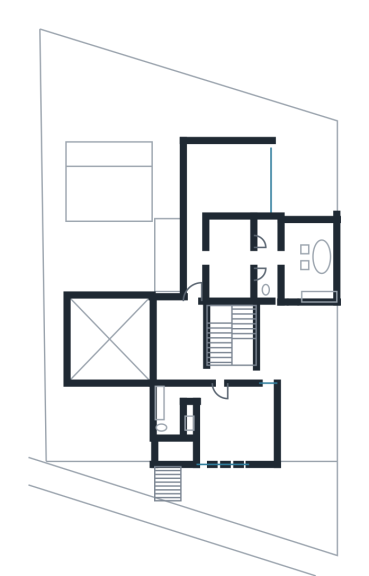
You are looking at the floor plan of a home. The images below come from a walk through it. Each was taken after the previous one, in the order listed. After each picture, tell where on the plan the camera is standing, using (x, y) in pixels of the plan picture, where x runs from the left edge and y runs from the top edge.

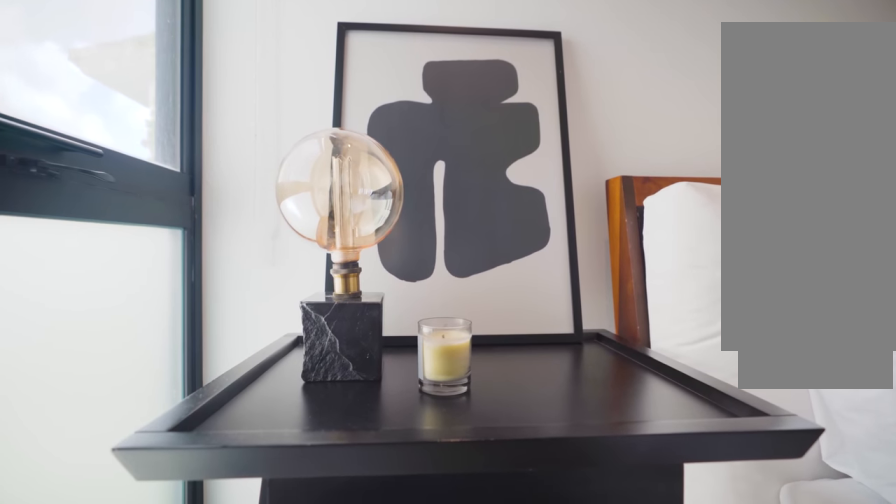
(252, 394)
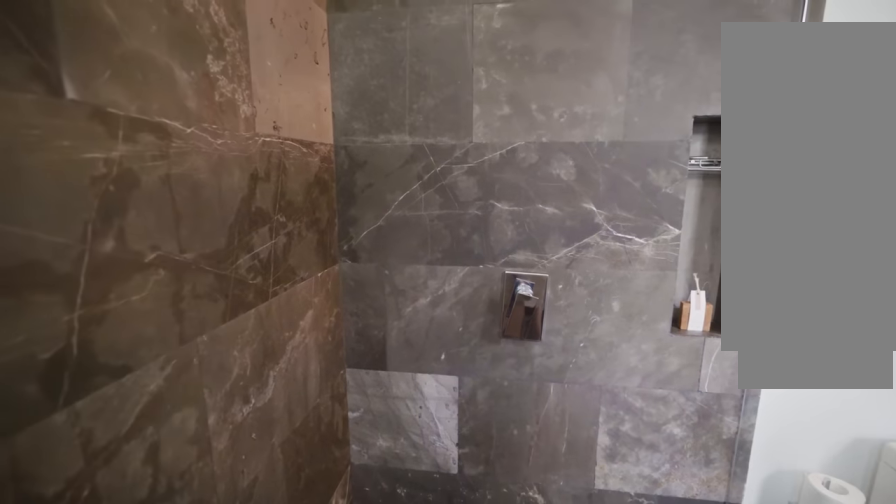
(172, 422)
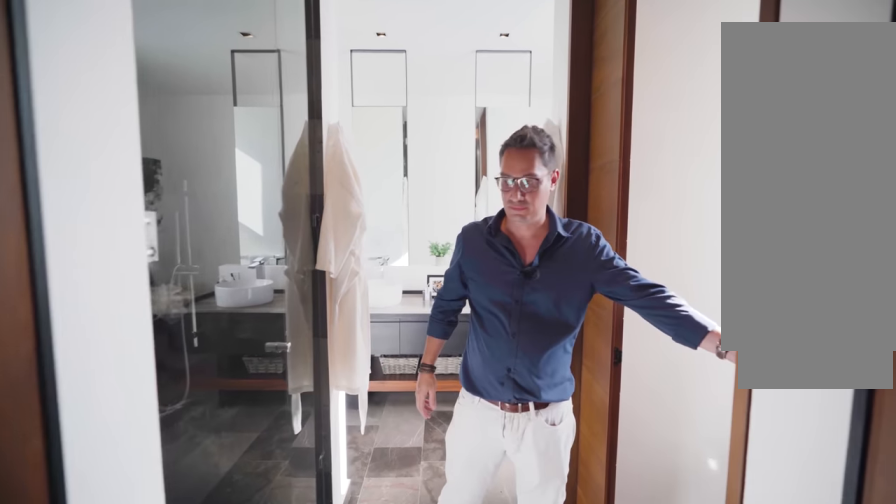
(236, 263)
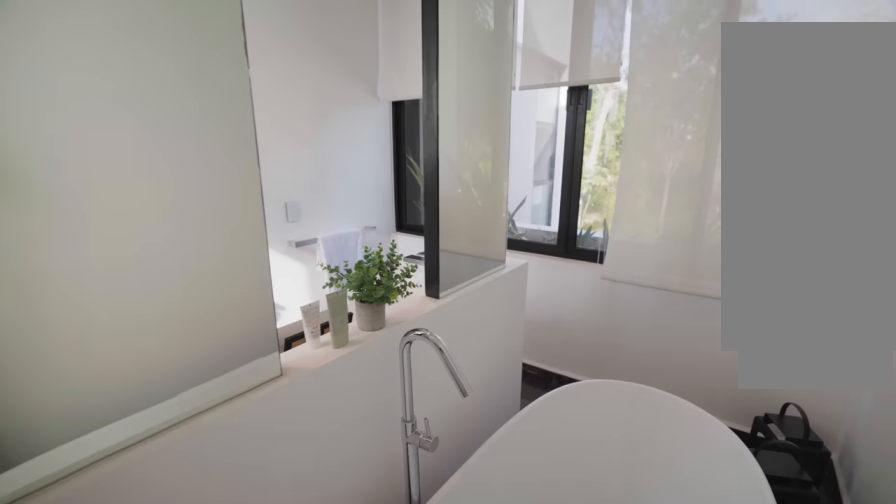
(324, 270)
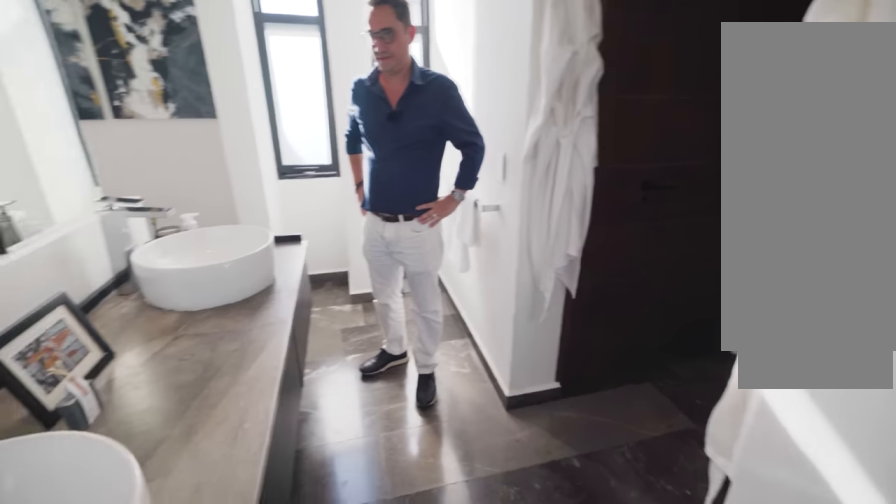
(300, 231)
